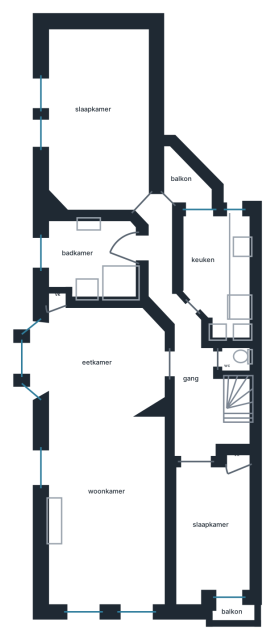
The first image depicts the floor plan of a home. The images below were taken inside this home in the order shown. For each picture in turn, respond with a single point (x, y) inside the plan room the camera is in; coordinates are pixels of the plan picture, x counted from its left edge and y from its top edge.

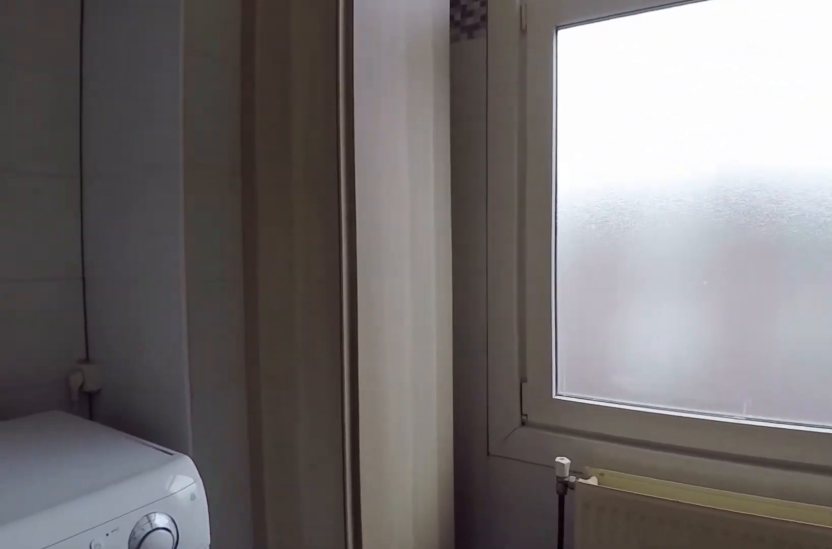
(94, 260)
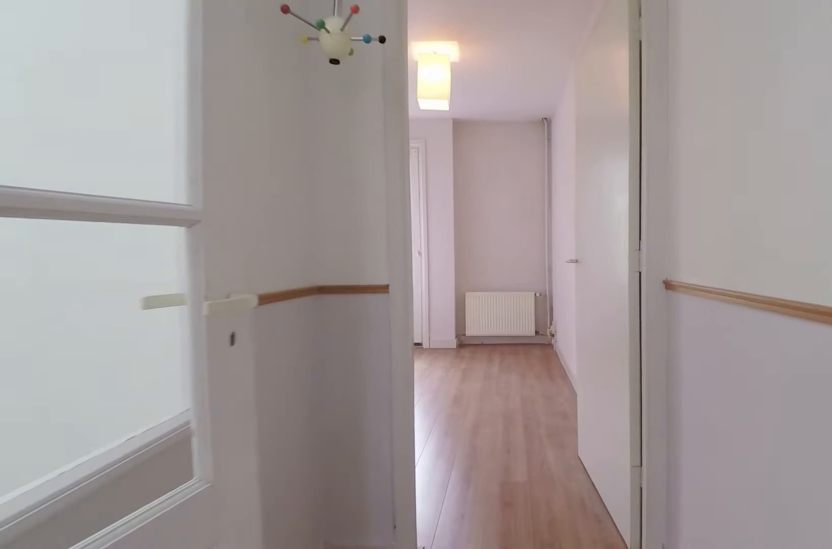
(236, 400)
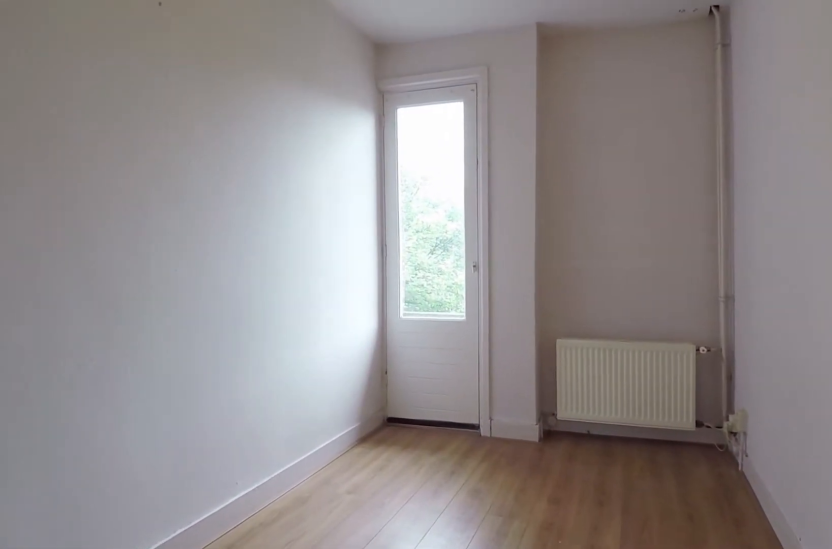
(211, 531)
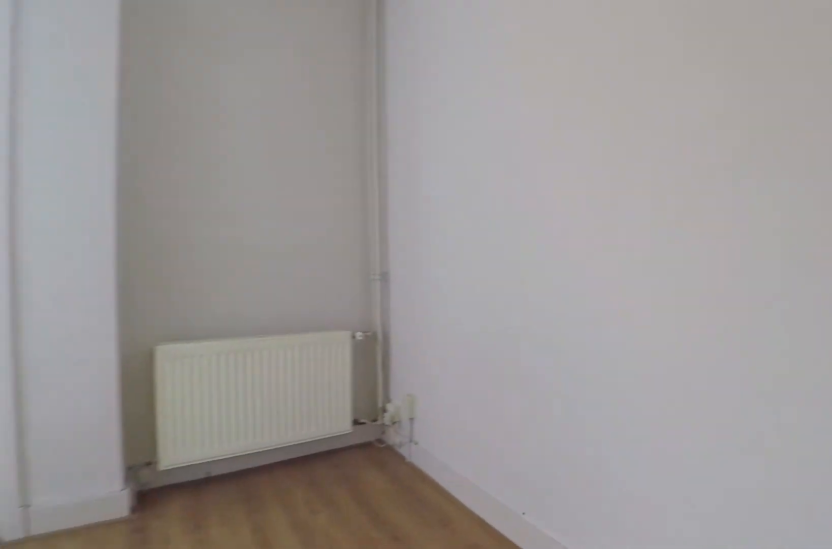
(211, 531)
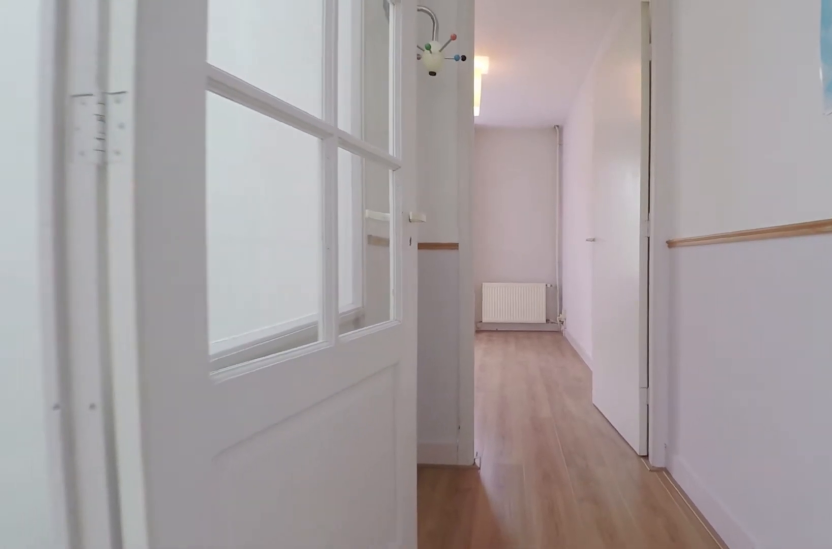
(237, 400)
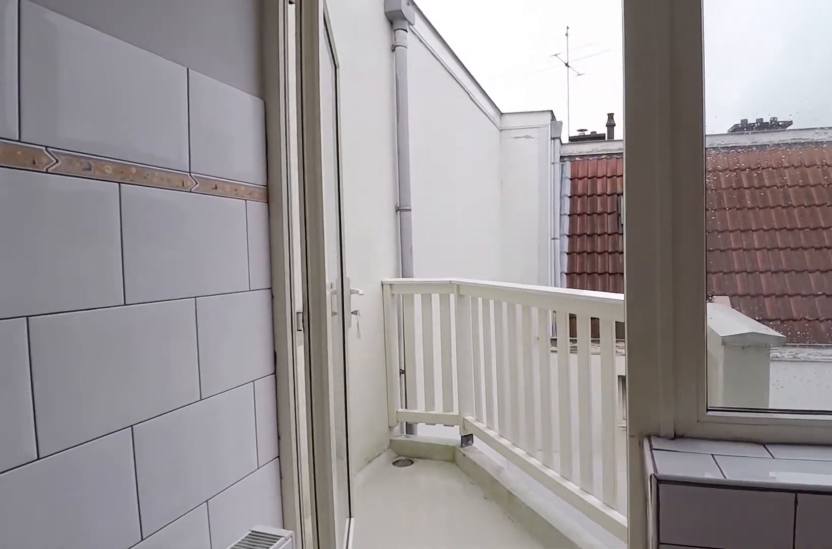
(219, 262)
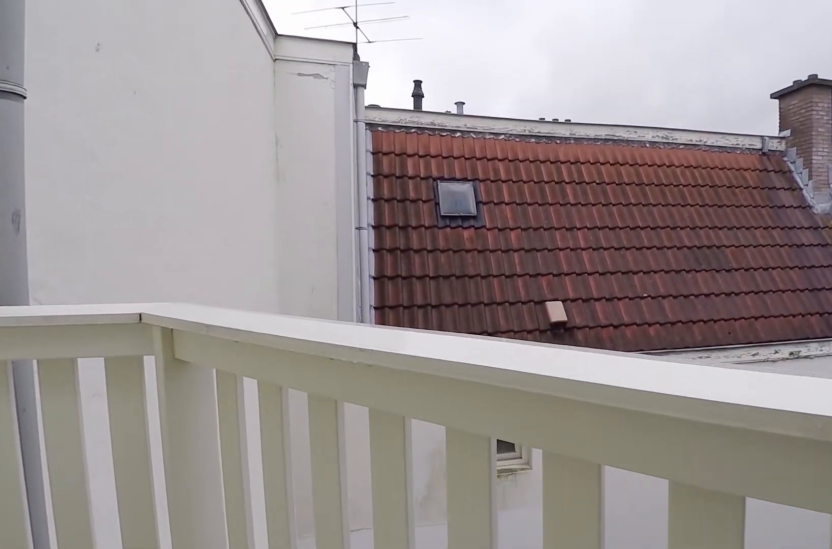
(185, 183)
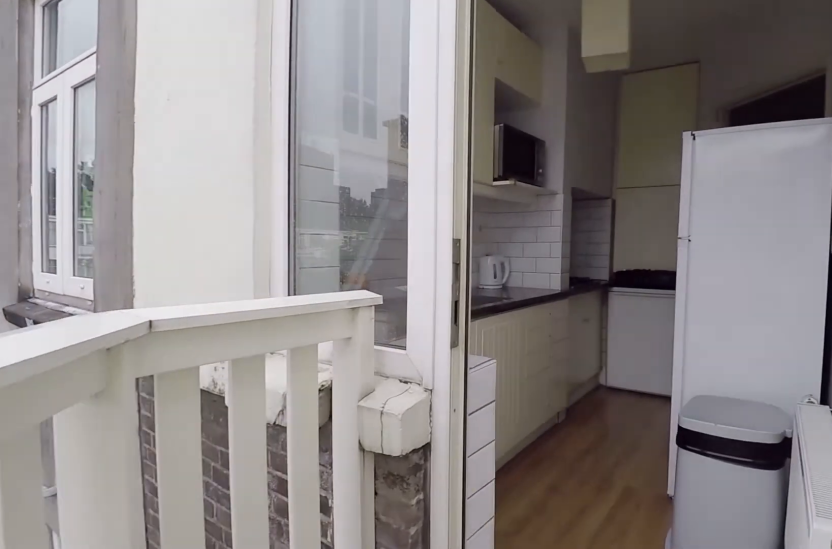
(185, 183)
